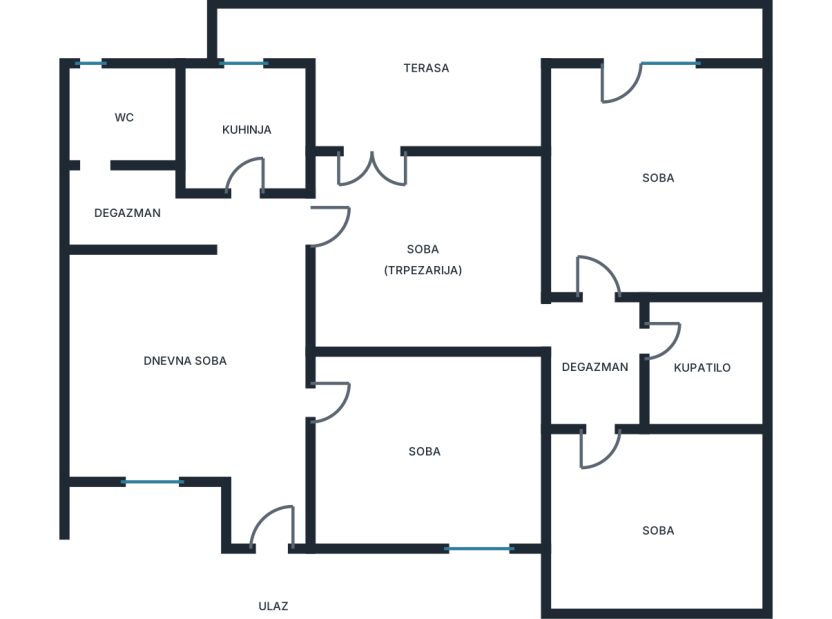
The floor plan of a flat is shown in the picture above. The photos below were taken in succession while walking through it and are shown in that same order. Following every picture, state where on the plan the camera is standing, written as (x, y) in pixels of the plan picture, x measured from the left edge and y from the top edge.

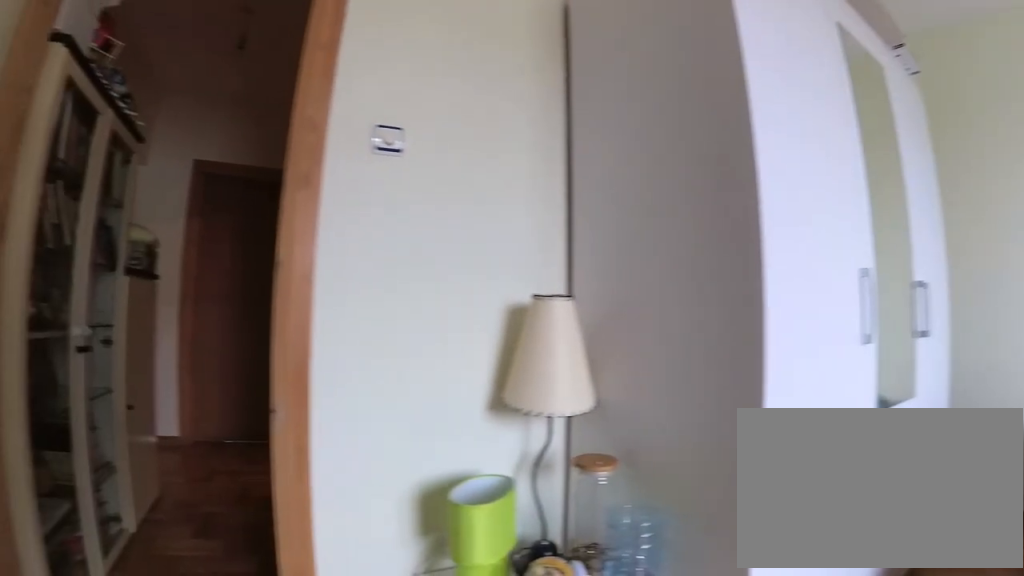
(583, 548)
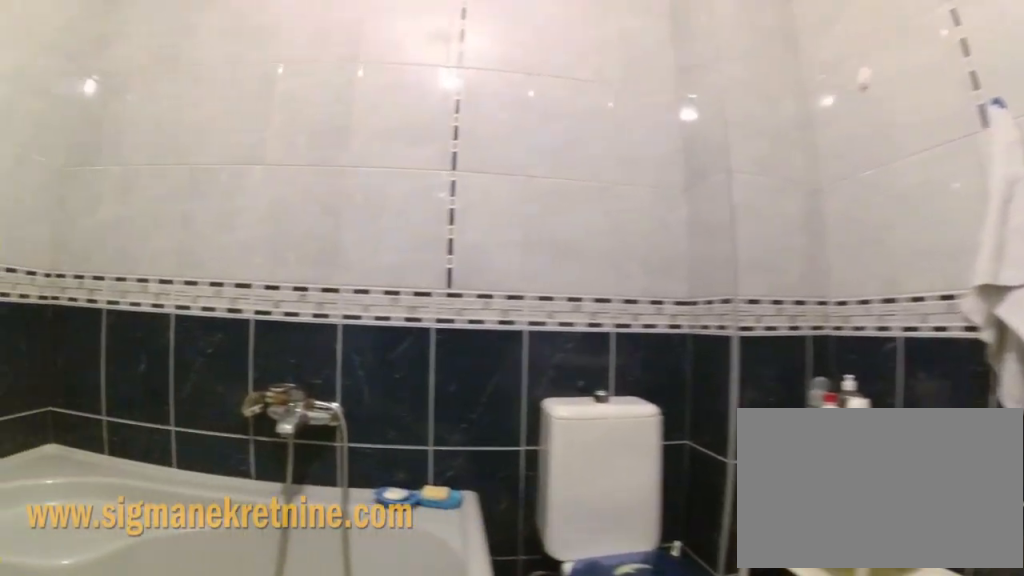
(659, 370)
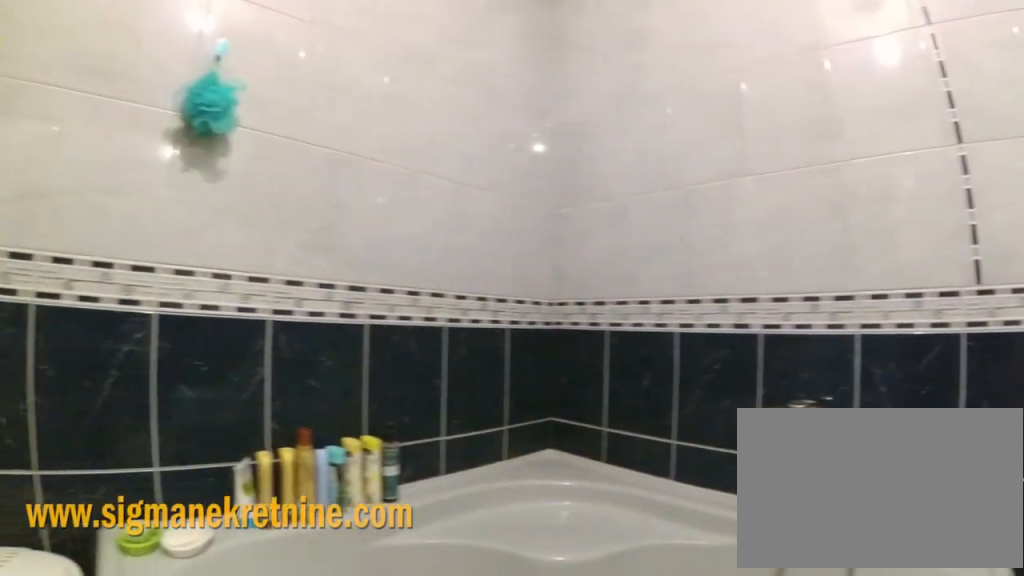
(668, 392)
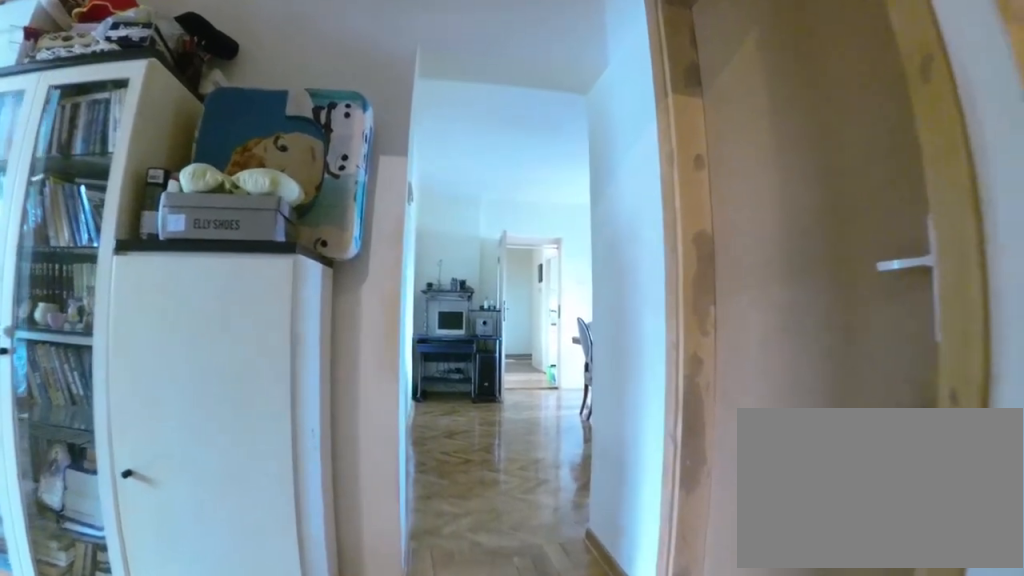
(662, 344)
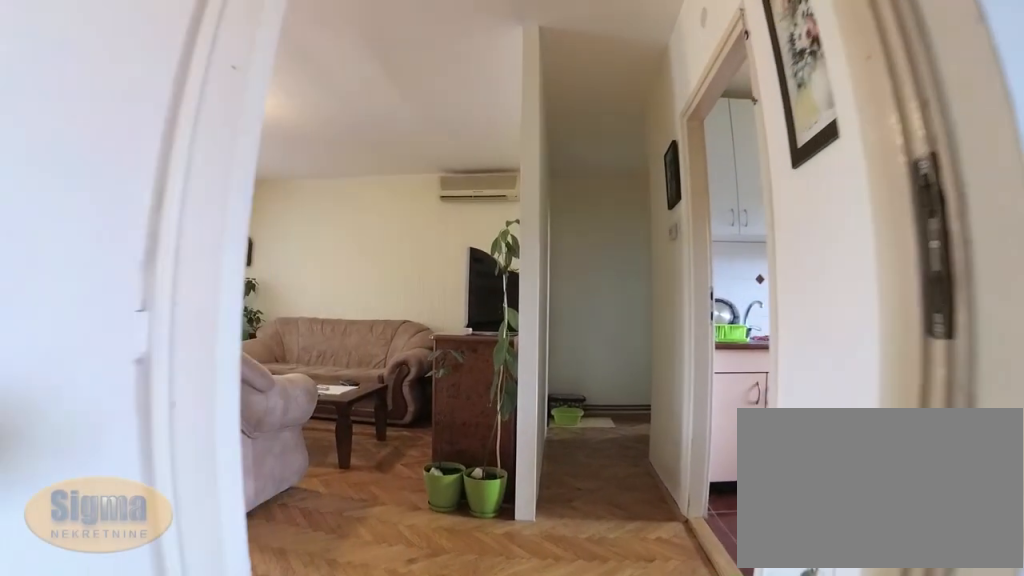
(362, 223)
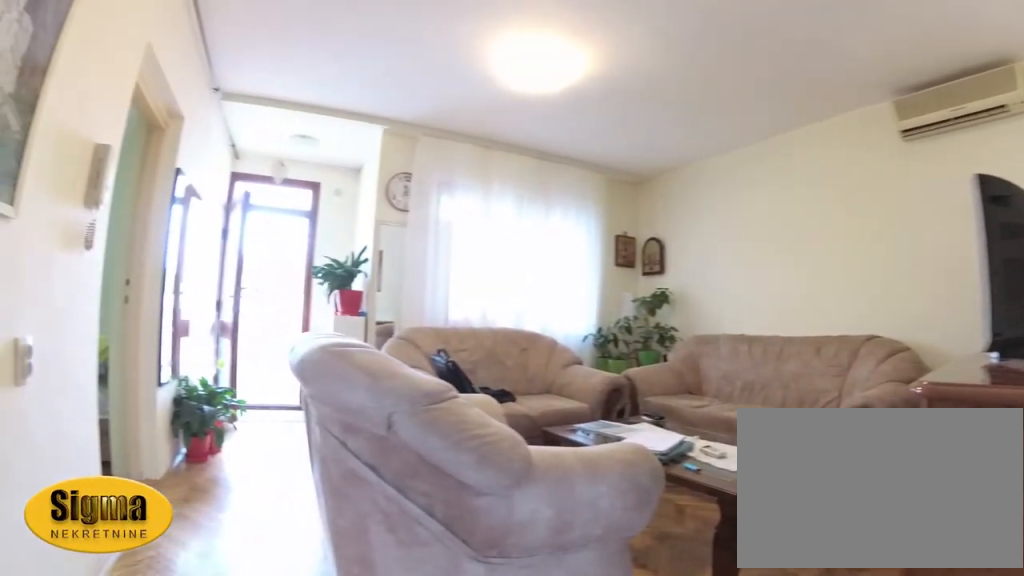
(262, 203)
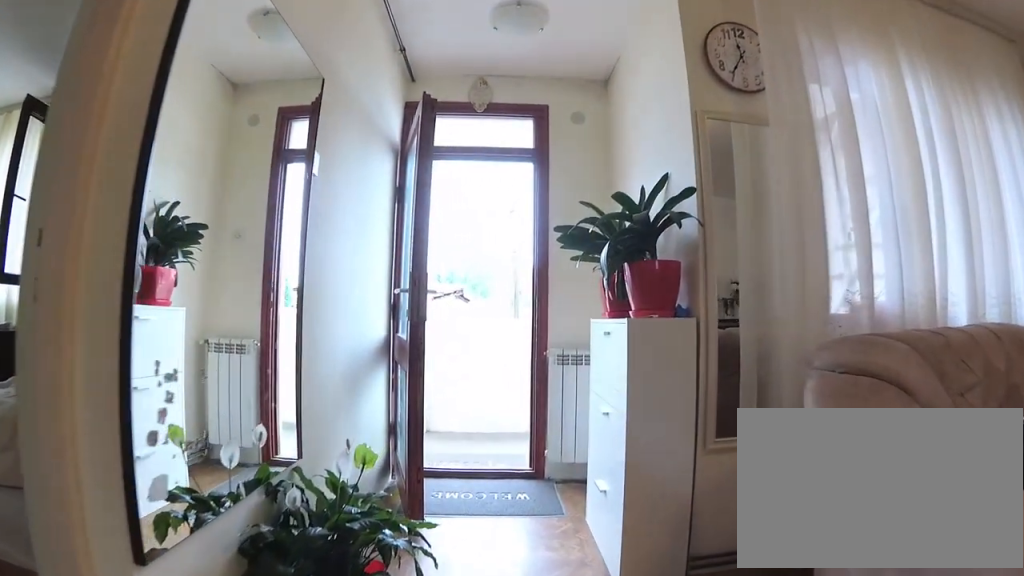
(259, 395)
